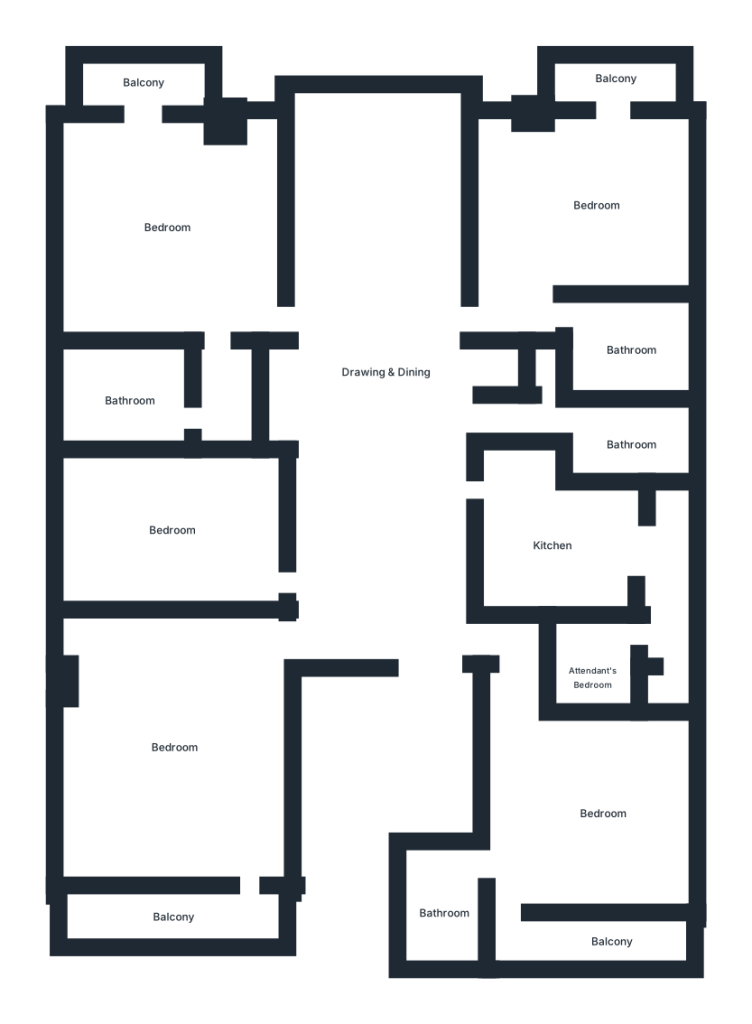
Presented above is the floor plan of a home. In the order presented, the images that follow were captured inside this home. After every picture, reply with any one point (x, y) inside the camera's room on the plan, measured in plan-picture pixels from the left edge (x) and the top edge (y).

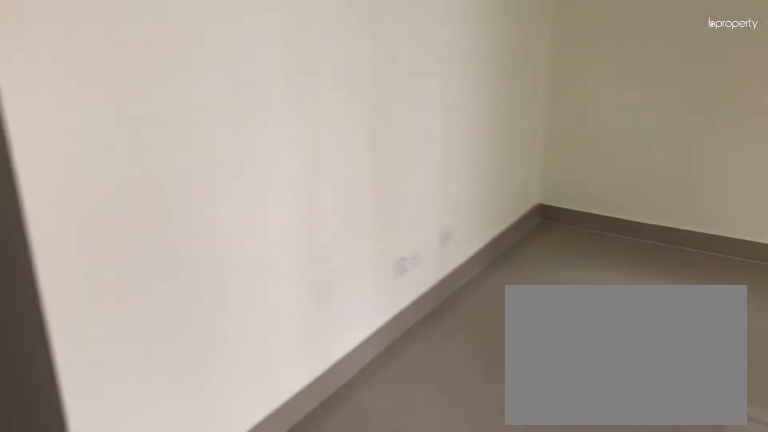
(597, 815)
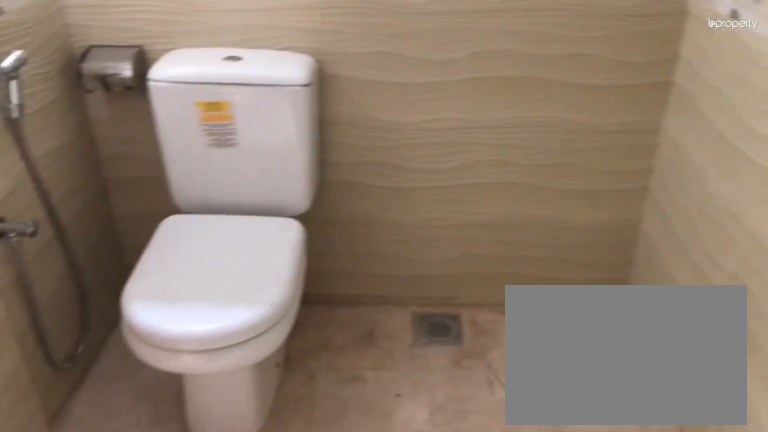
(440, 912)
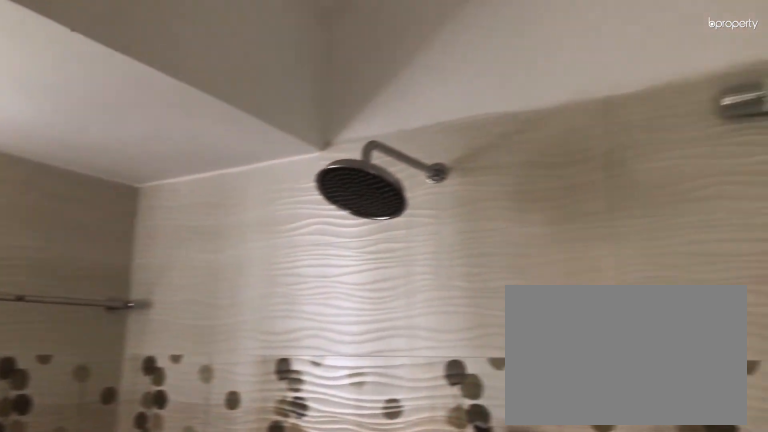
(440, 912)
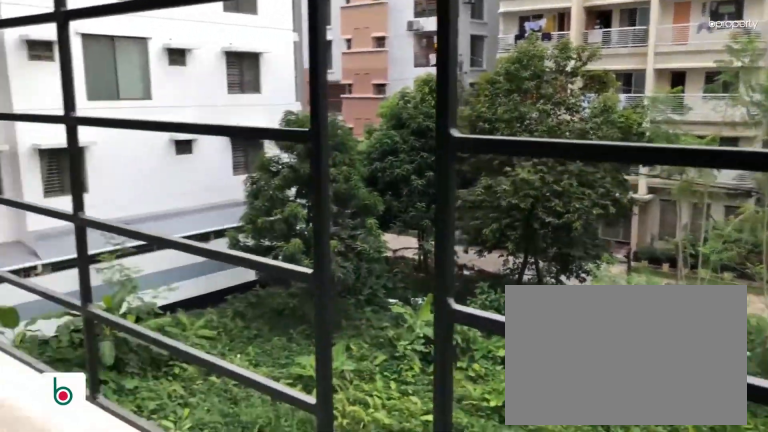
(594, 940)
